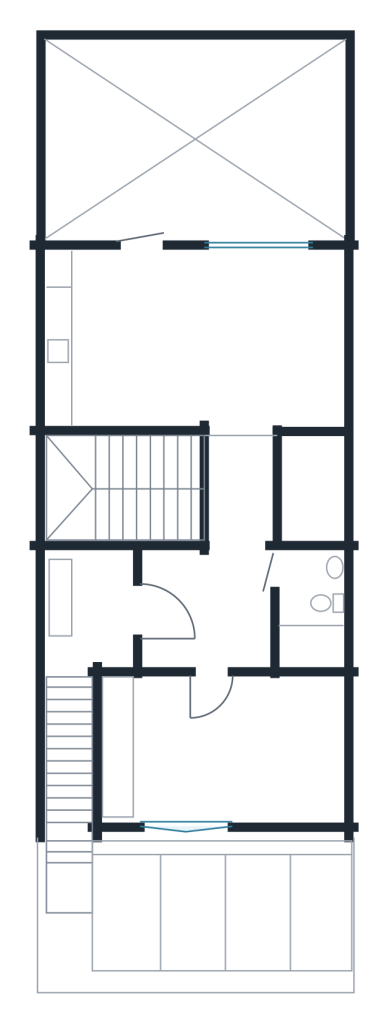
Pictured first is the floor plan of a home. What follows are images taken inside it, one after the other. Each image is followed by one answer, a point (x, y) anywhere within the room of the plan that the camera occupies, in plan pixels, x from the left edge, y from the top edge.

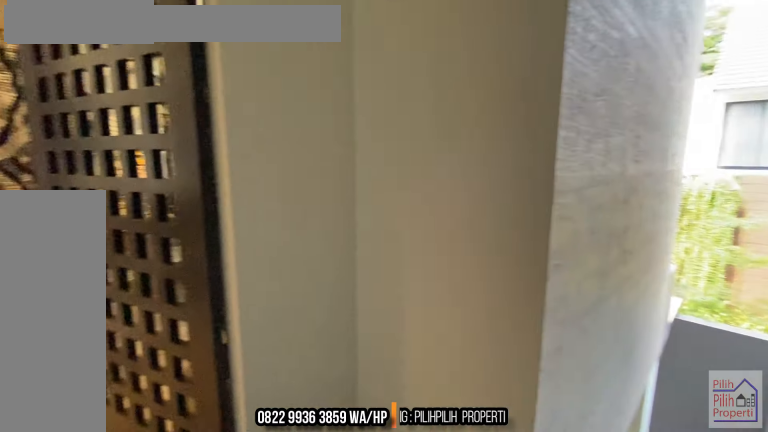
(87, 670)
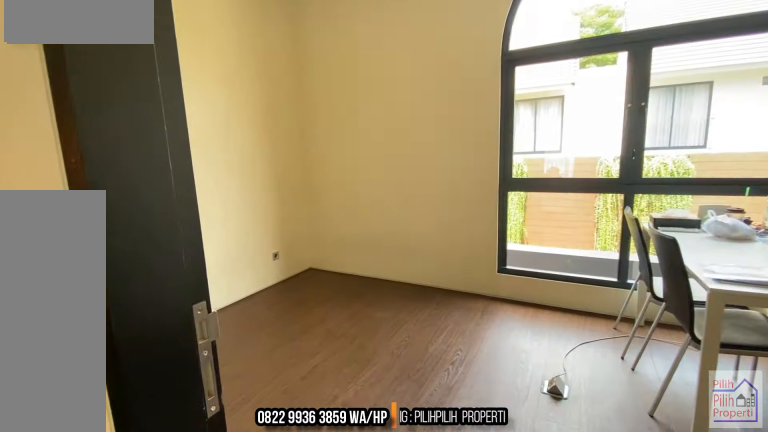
(216, 754)
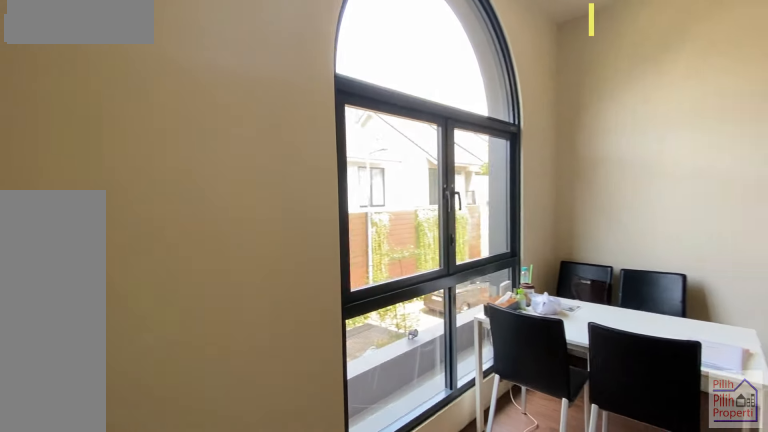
(216, 754)
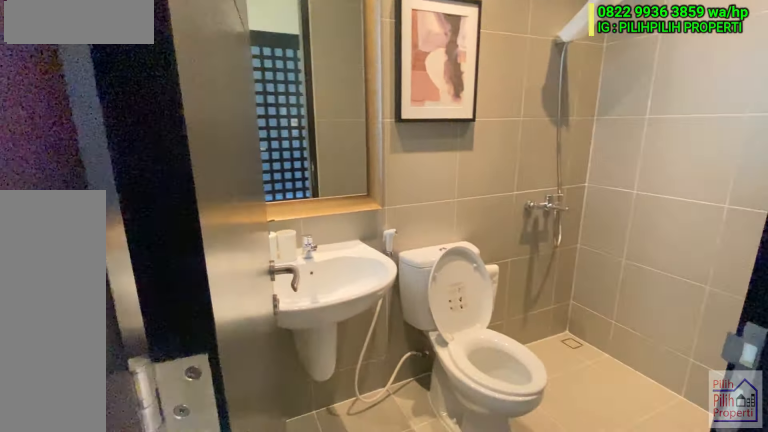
(308, 608)
